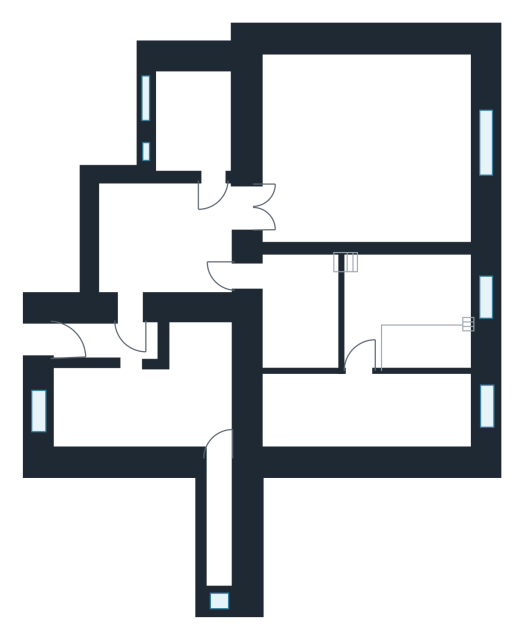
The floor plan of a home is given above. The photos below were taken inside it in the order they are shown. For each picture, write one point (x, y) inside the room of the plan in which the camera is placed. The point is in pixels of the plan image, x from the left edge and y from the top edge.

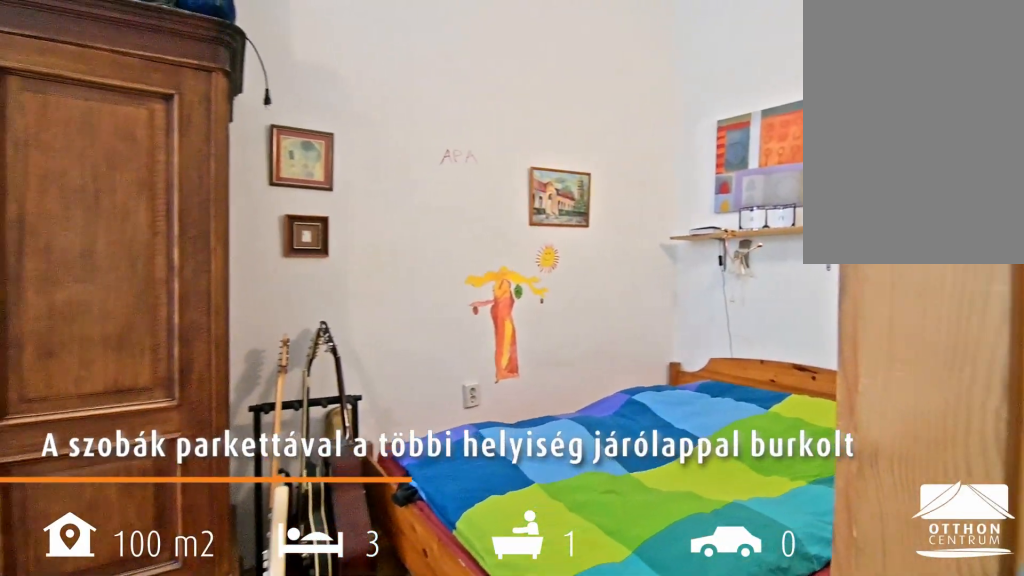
(365, 412)
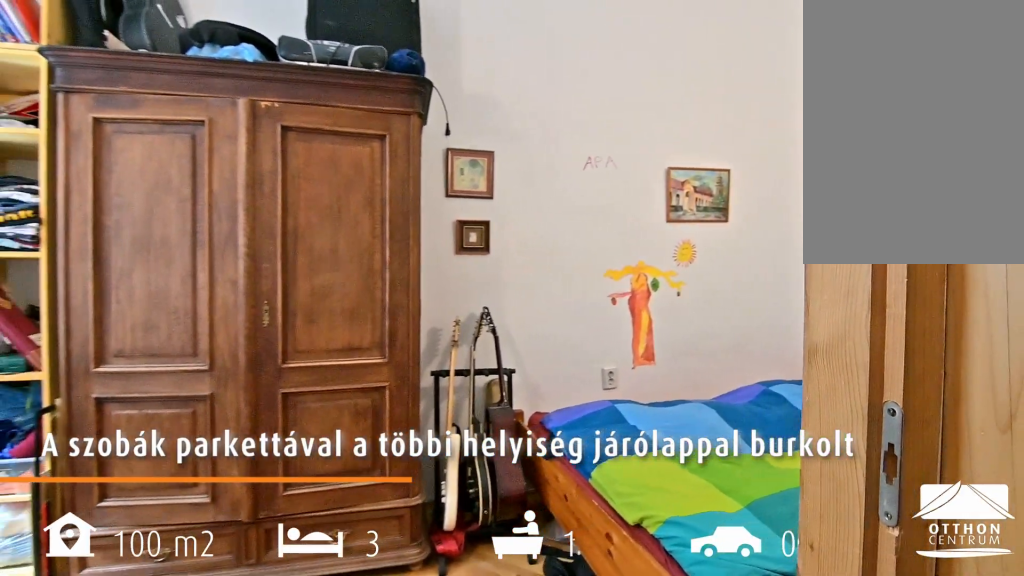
(381, 395)
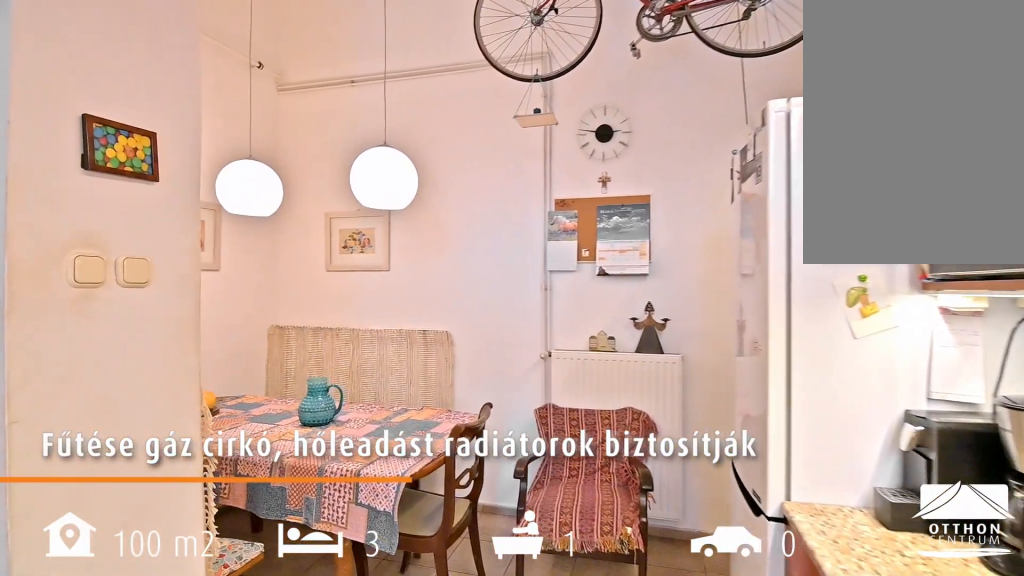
(163, 395)
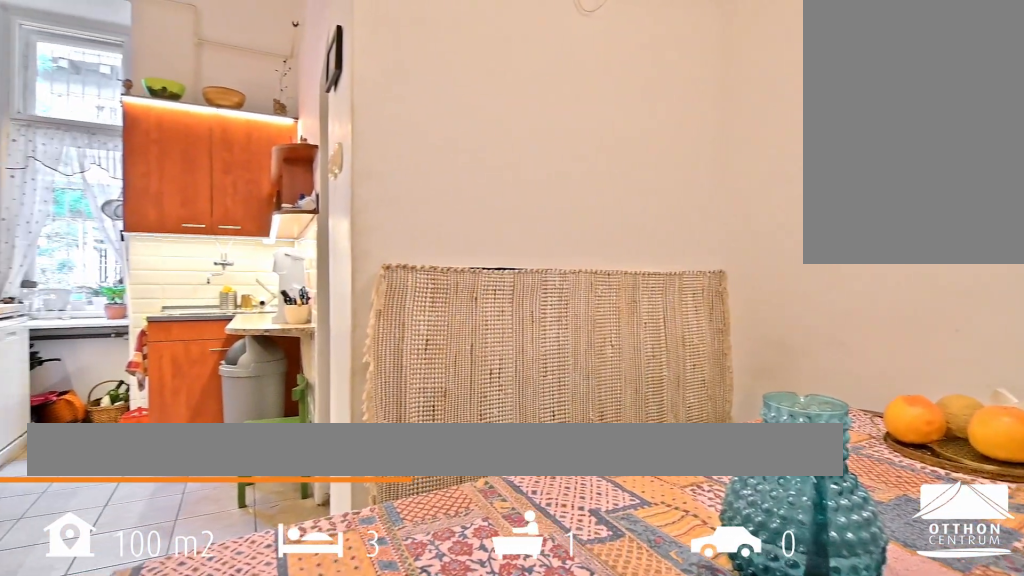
(163, 394)
